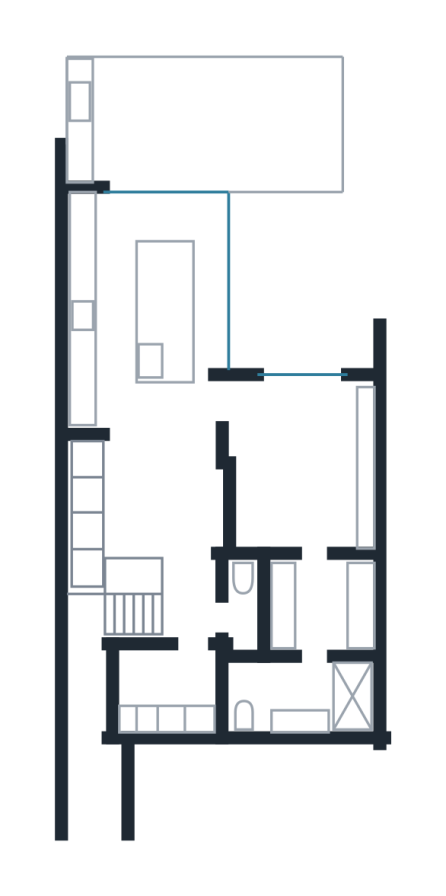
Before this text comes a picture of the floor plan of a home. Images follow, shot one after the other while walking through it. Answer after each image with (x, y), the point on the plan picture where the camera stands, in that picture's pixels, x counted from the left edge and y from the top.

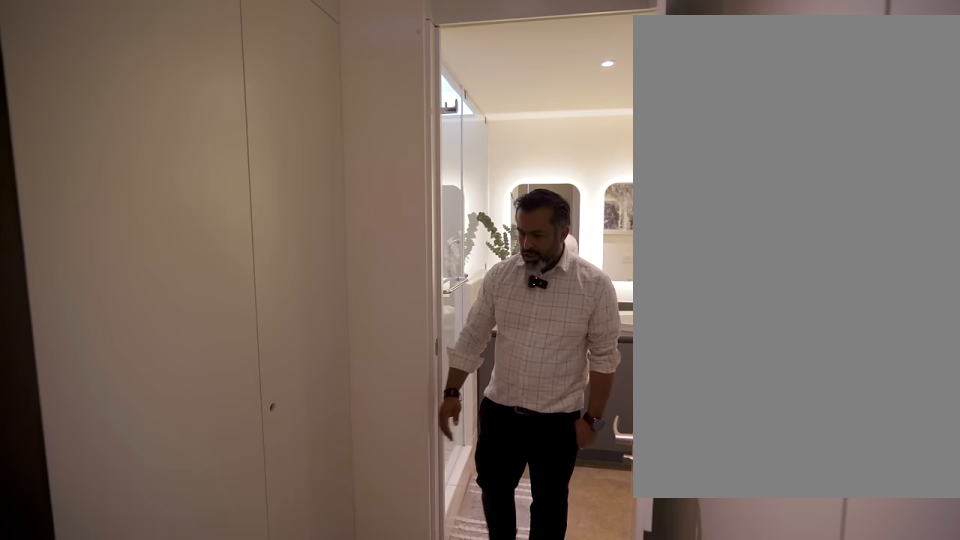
(313, 576)
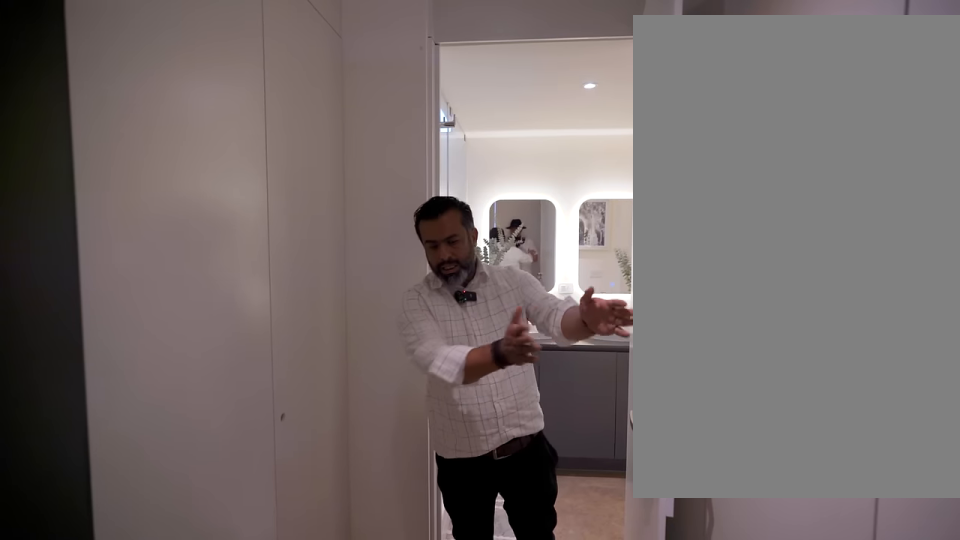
(312, 574)
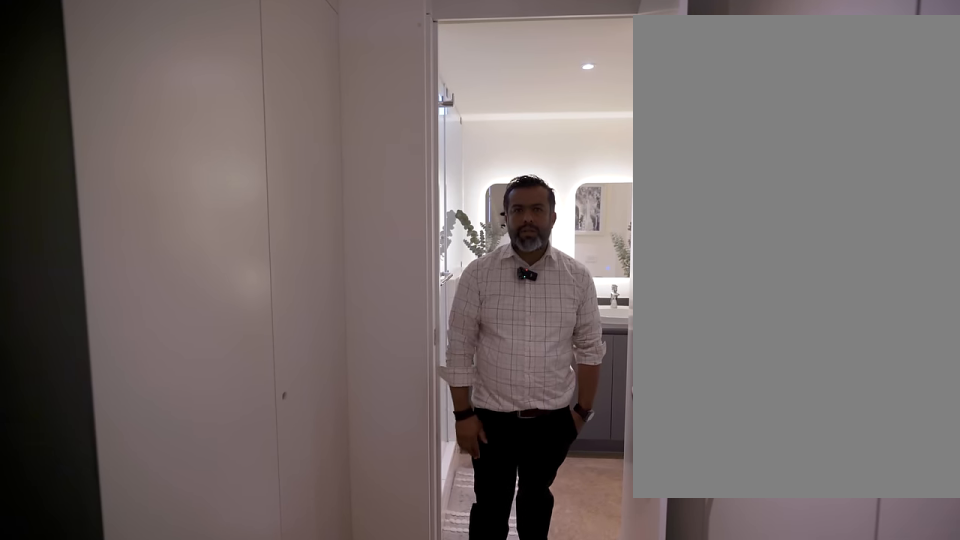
(314, 583)
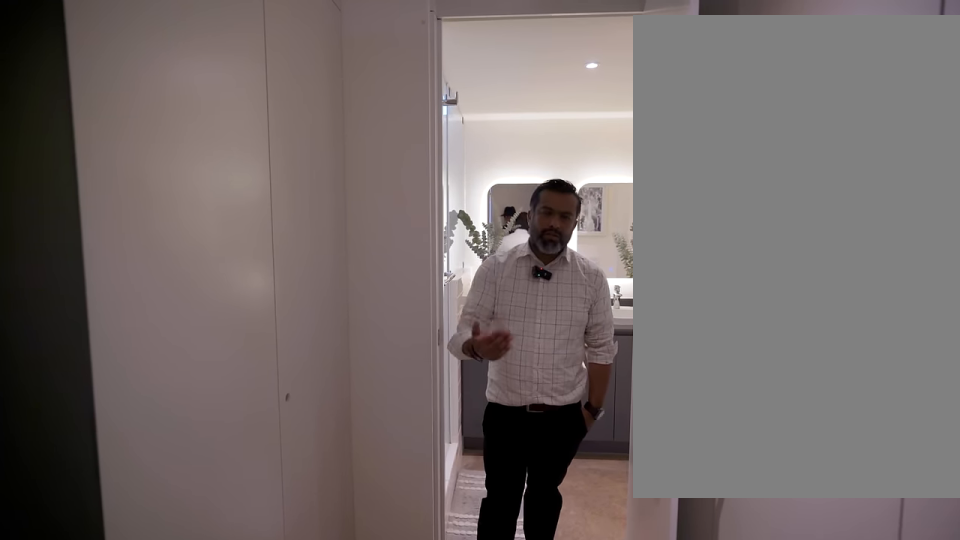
(314, 582)
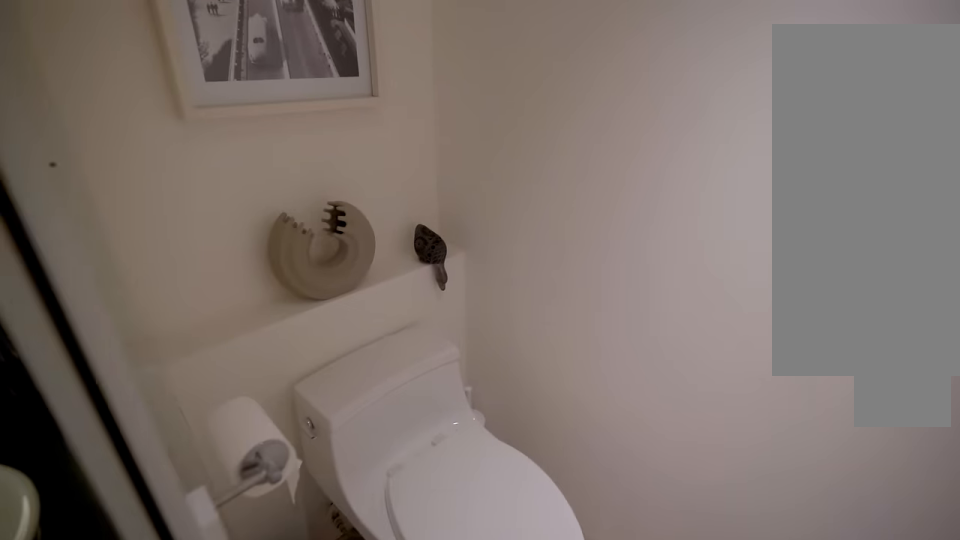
(307, 677)
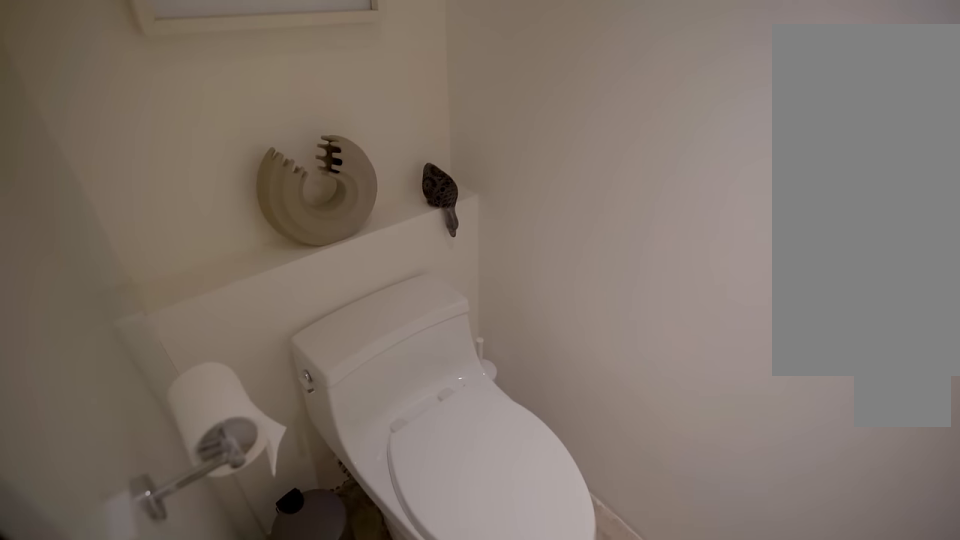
(307, 677)
